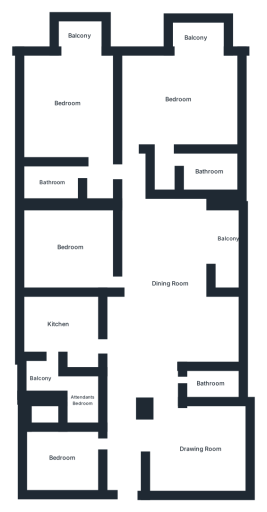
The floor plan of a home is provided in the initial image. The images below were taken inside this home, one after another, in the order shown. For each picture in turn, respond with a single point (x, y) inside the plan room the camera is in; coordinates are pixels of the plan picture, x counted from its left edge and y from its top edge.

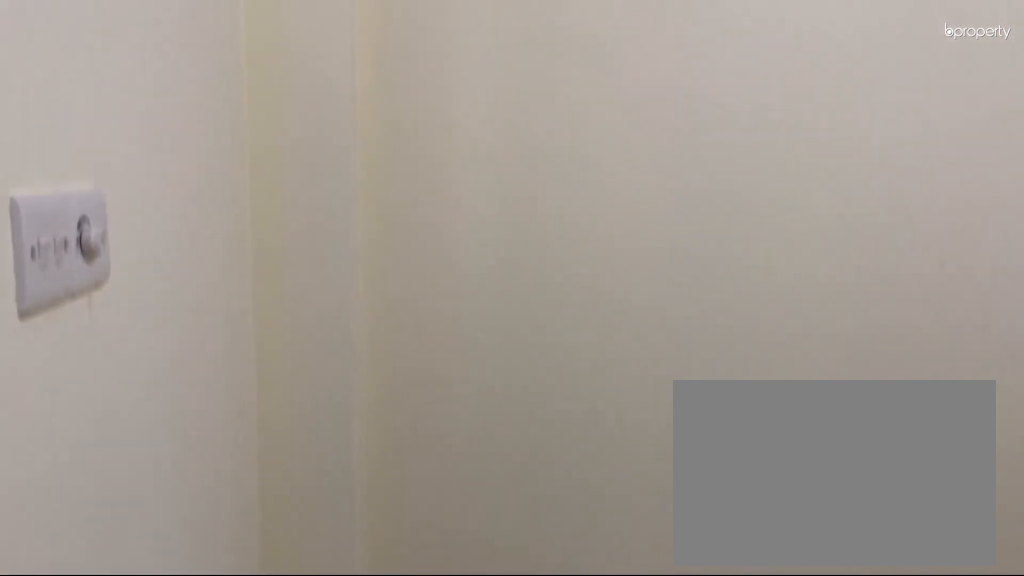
(61, 457)
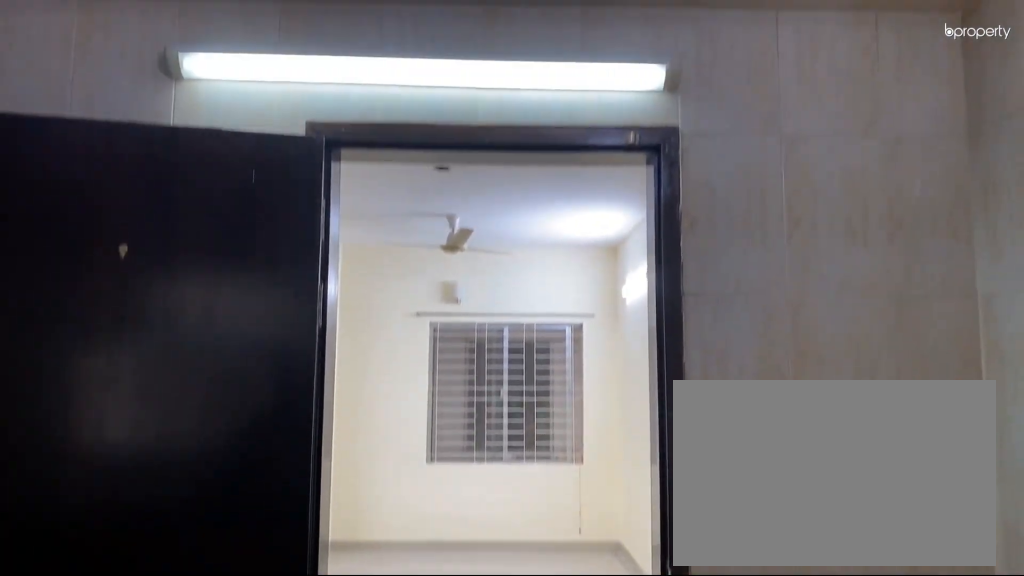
(59, 323)
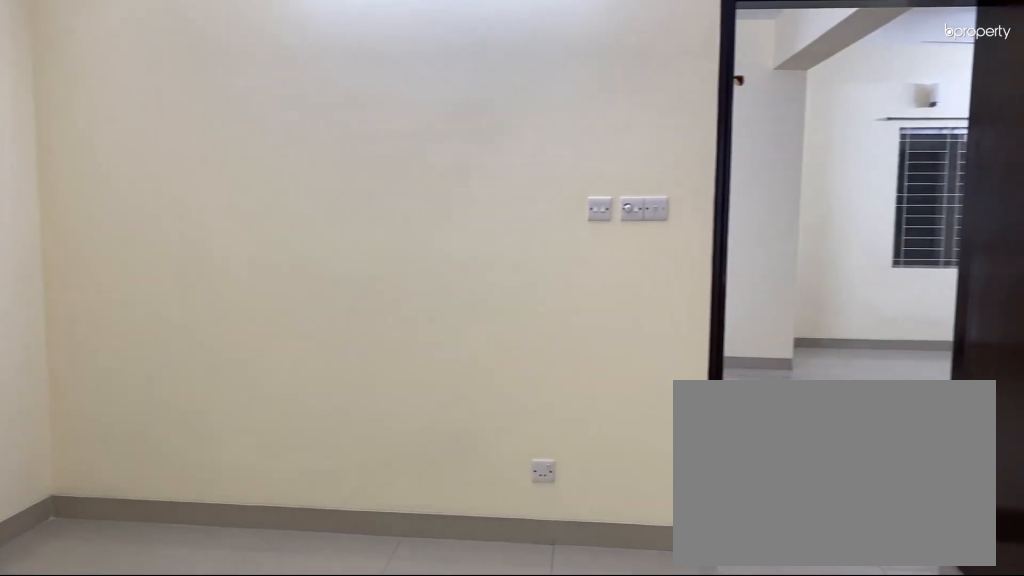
(70, 247)
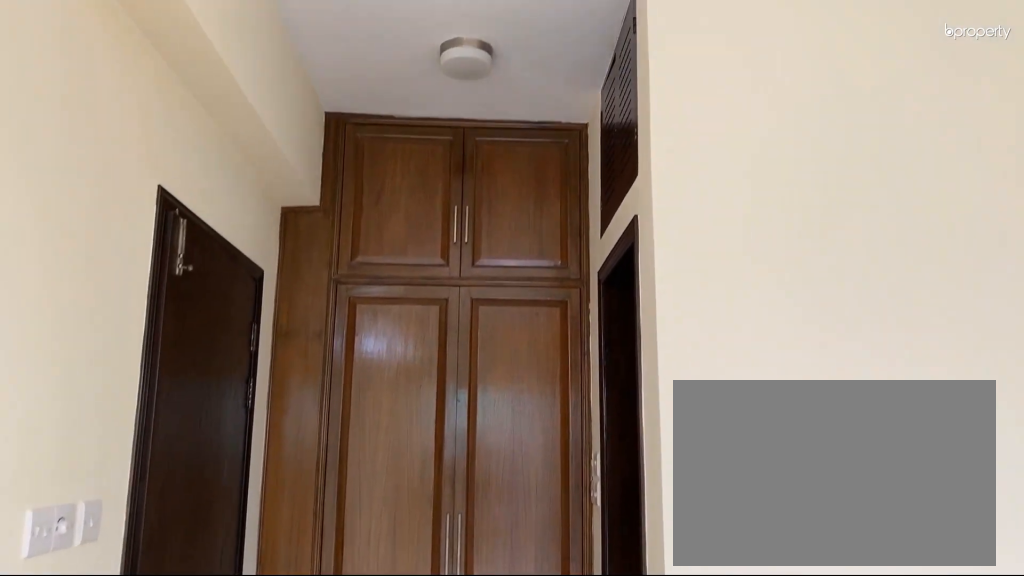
(67, 106)
